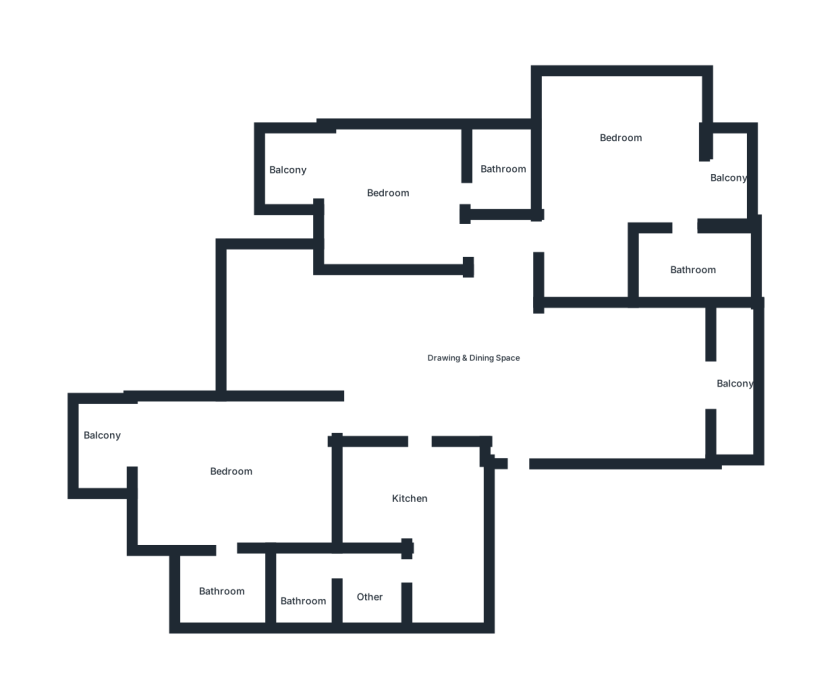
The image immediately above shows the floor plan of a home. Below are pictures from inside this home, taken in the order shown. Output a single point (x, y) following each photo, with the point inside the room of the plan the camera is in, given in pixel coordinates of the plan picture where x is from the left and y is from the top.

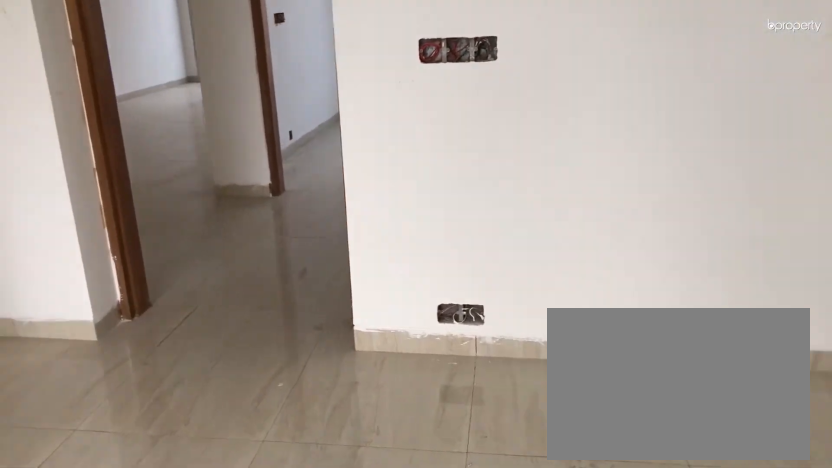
(611, 160)
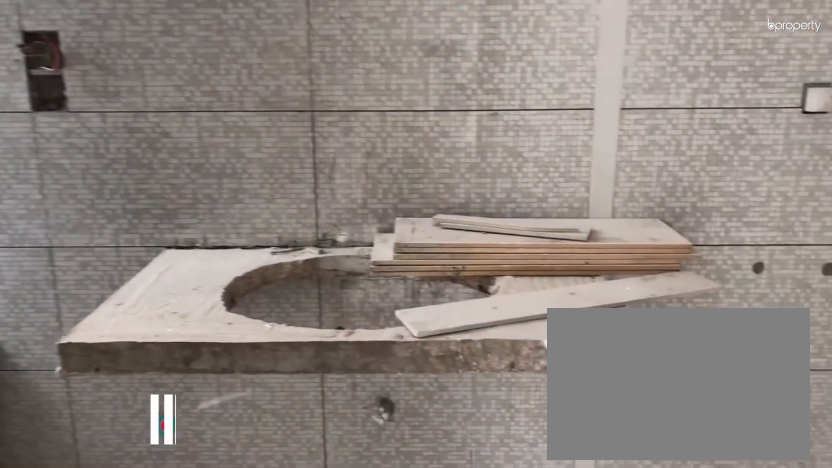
(704, 269)
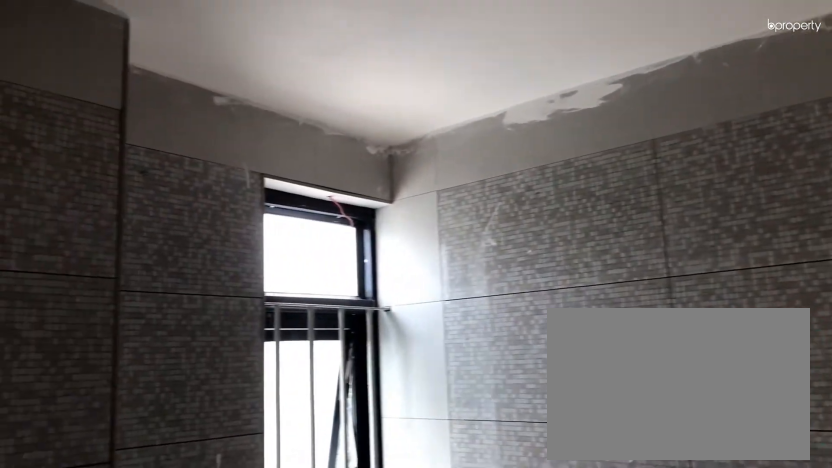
(704, 269)
